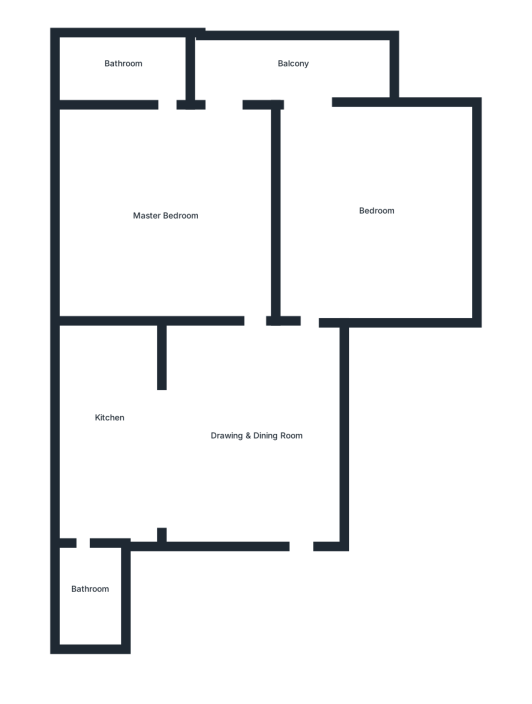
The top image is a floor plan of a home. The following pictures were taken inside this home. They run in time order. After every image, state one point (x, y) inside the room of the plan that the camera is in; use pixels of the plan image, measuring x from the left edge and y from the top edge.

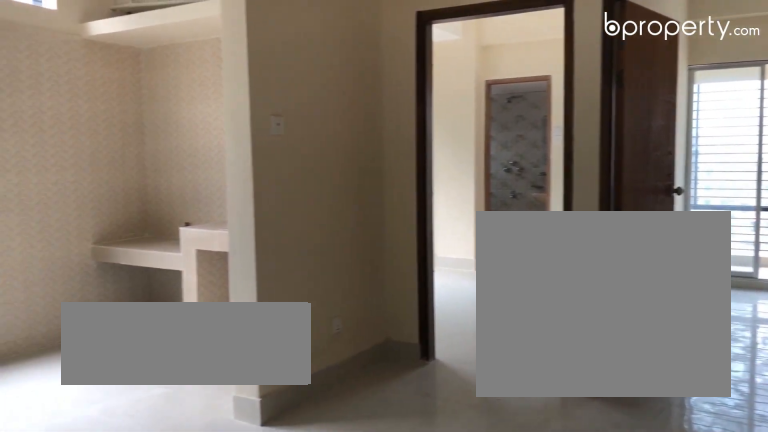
(242, 422)
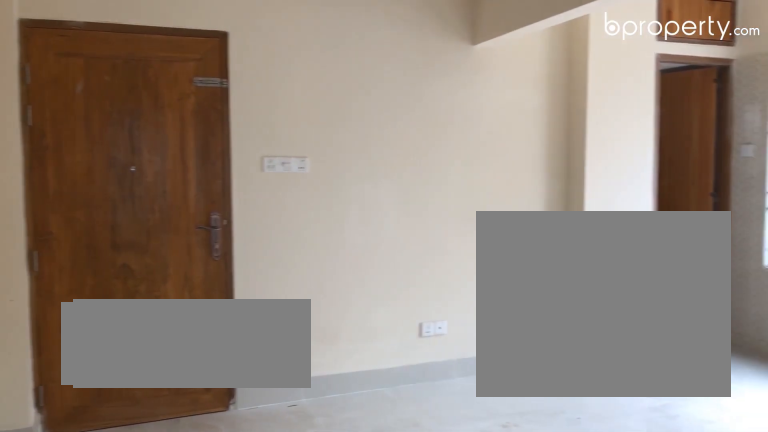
(242, 422)
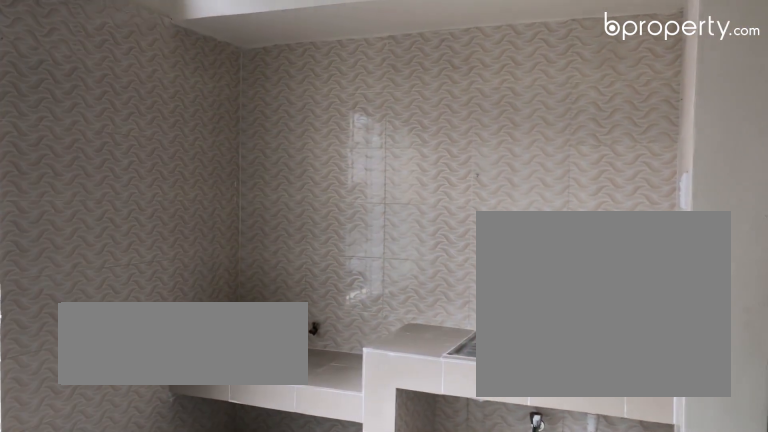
(105, 415)
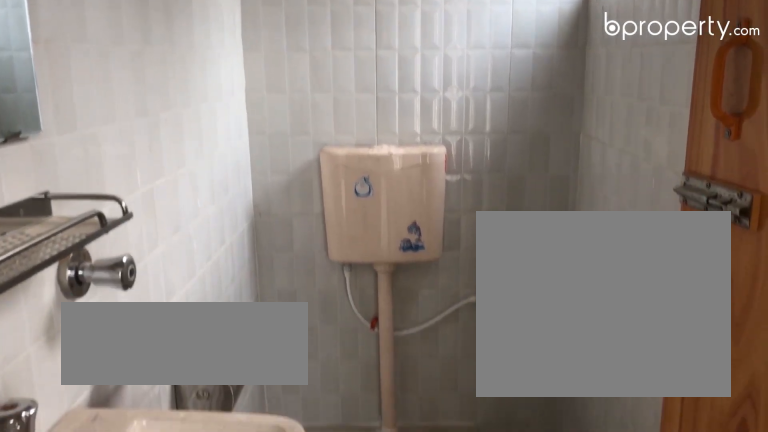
(87, 577)
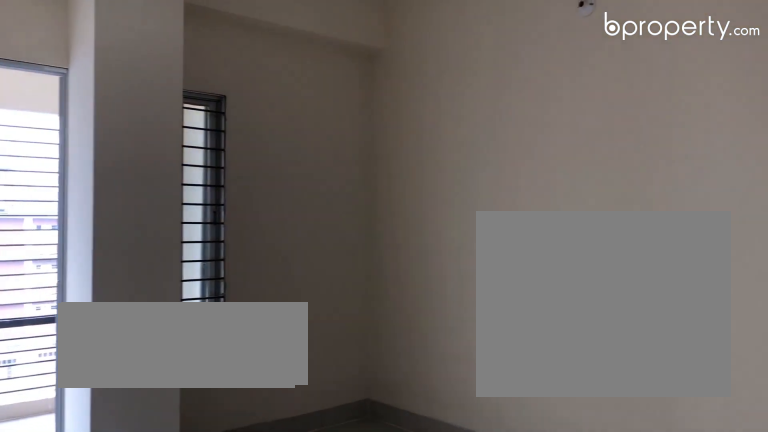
(375, 209)
